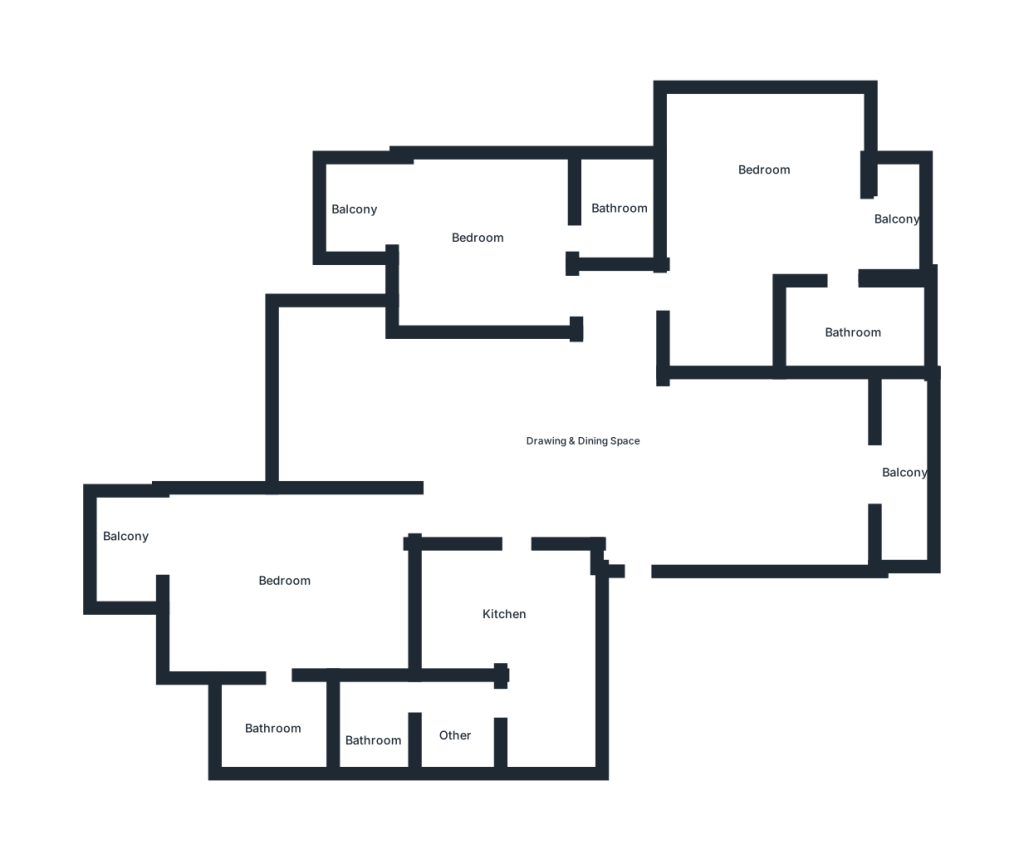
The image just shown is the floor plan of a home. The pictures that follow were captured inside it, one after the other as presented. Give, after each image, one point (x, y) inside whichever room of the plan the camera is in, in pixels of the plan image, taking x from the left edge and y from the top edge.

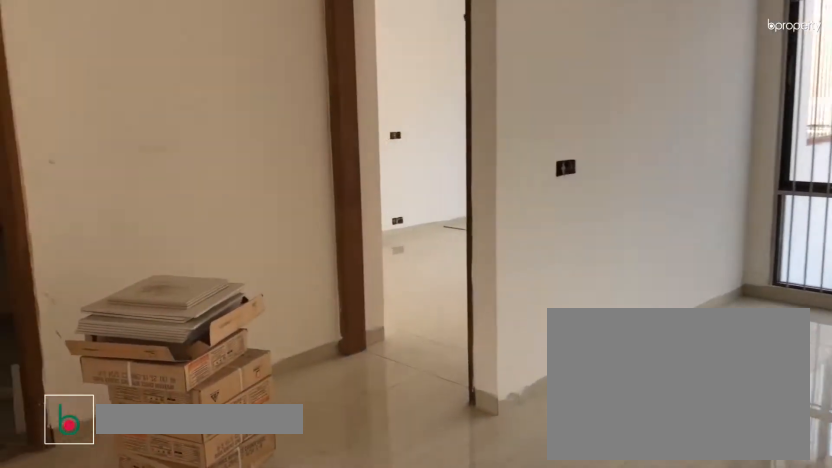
(483, 430)
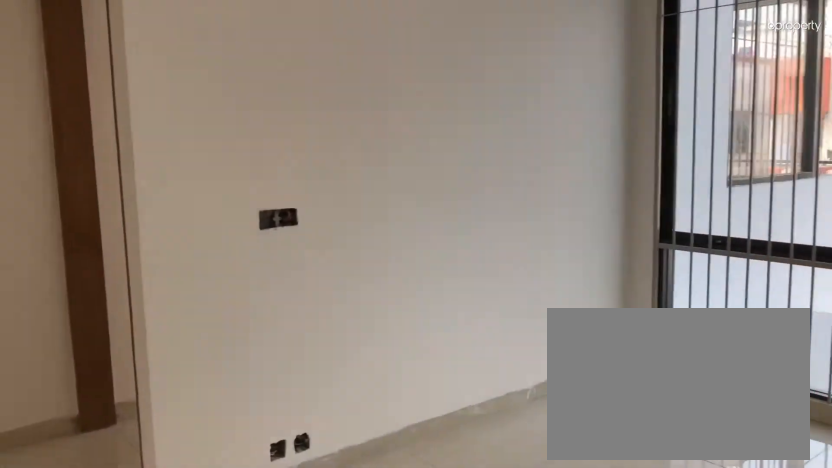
(338, 386)
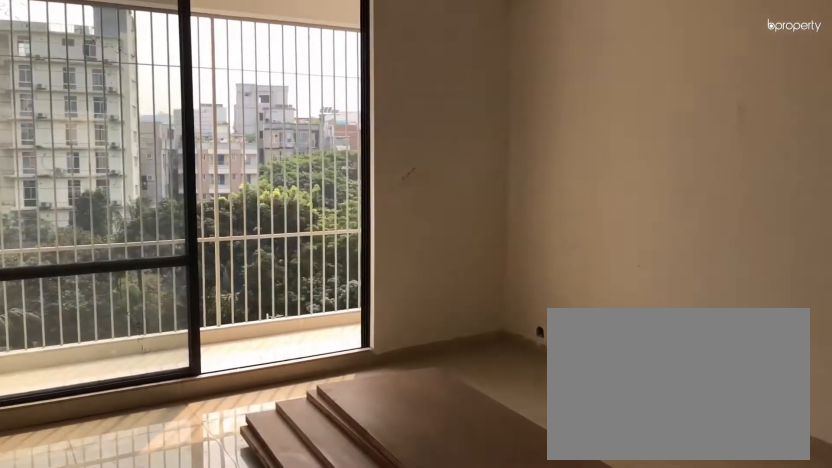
(774, 466)
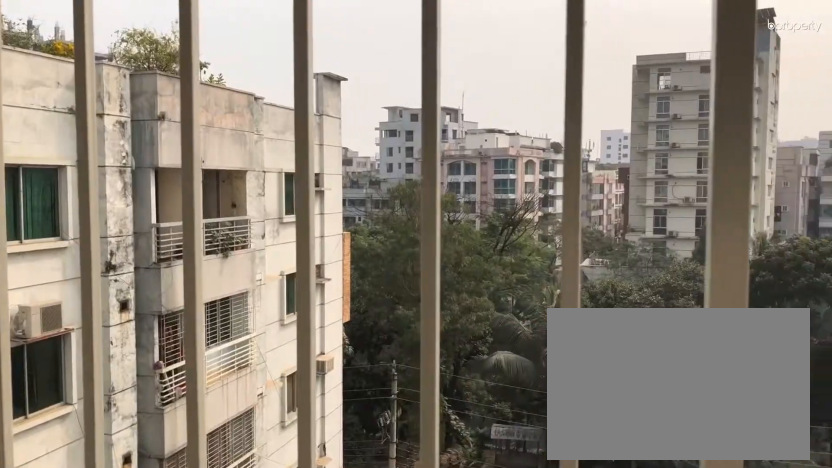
(903, 493)
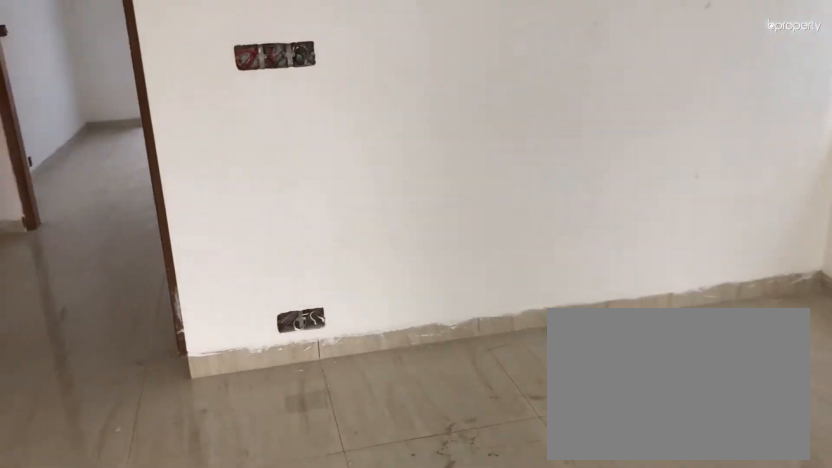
(753, 197)
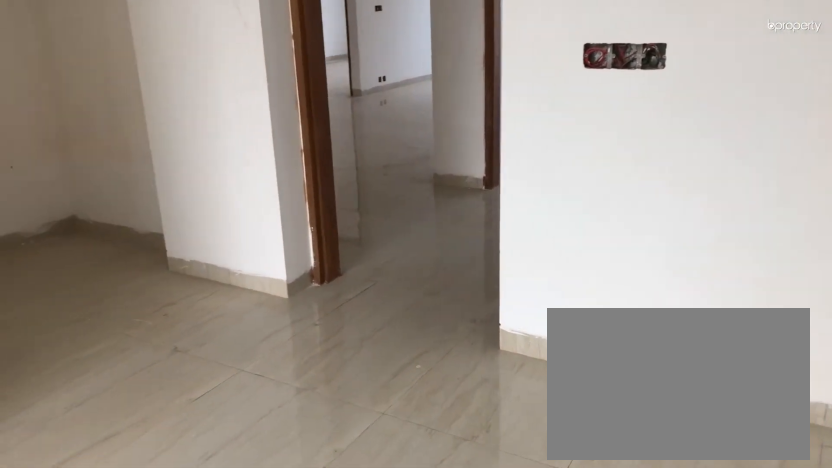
(753, 197)
